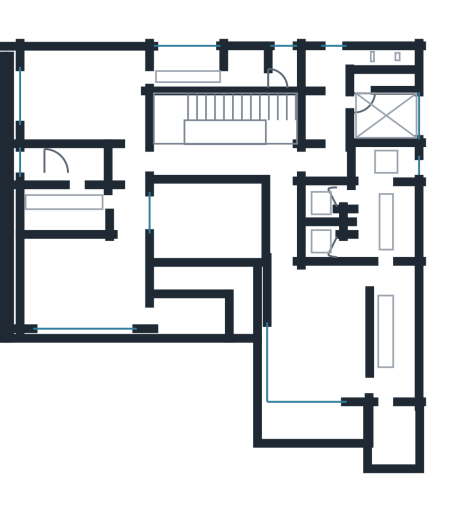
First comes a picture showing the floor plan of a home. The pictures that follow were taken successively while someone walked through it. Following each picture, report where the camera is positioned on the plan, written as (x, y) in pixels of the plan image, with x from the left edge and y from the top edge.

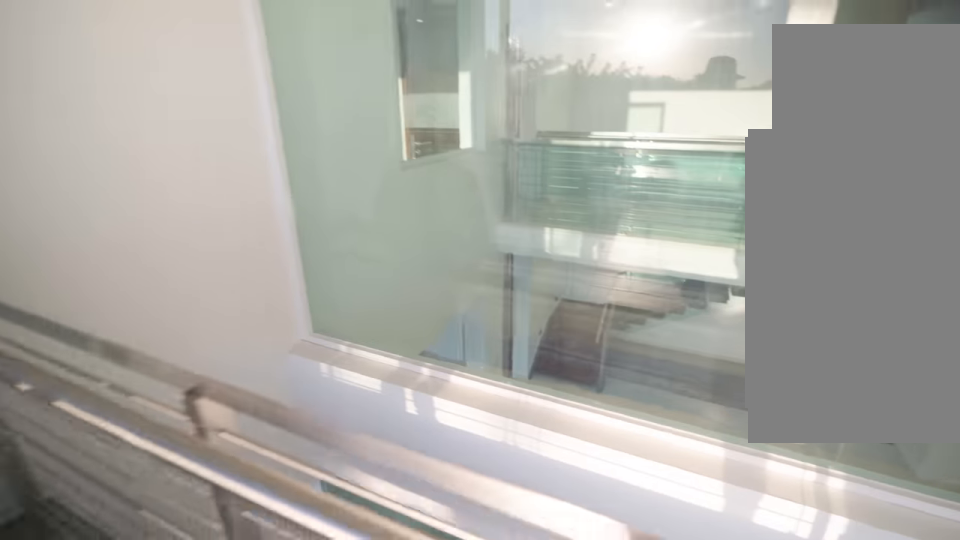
(188, 317)
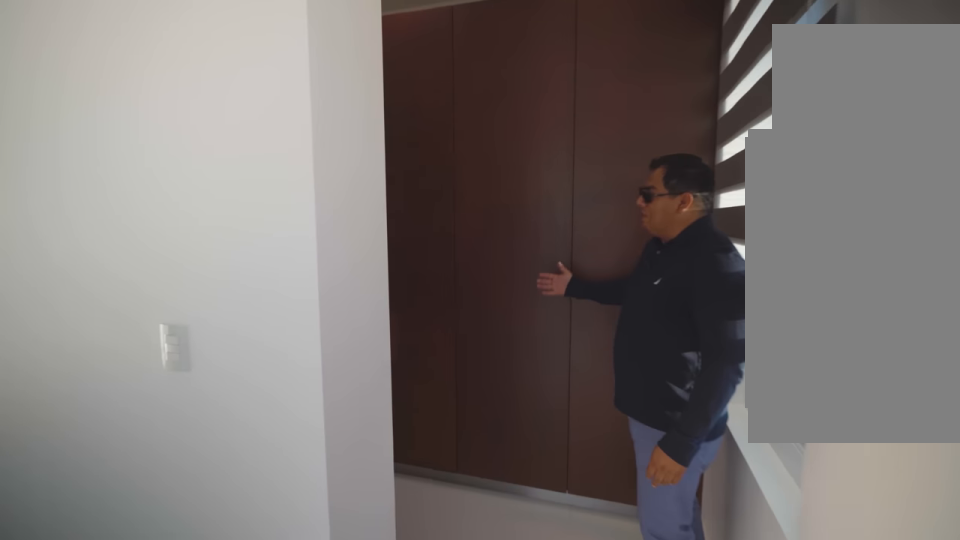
(346, 384)
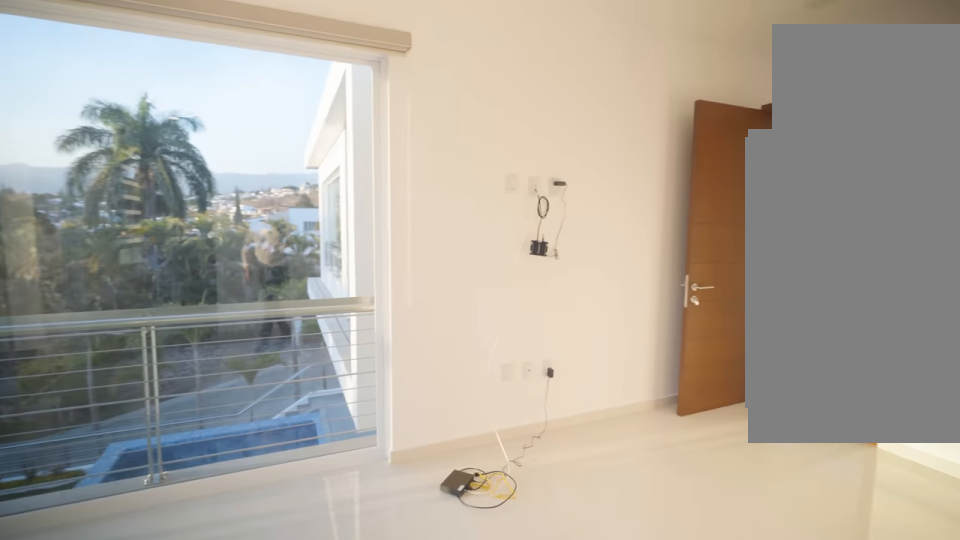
(333, 359)
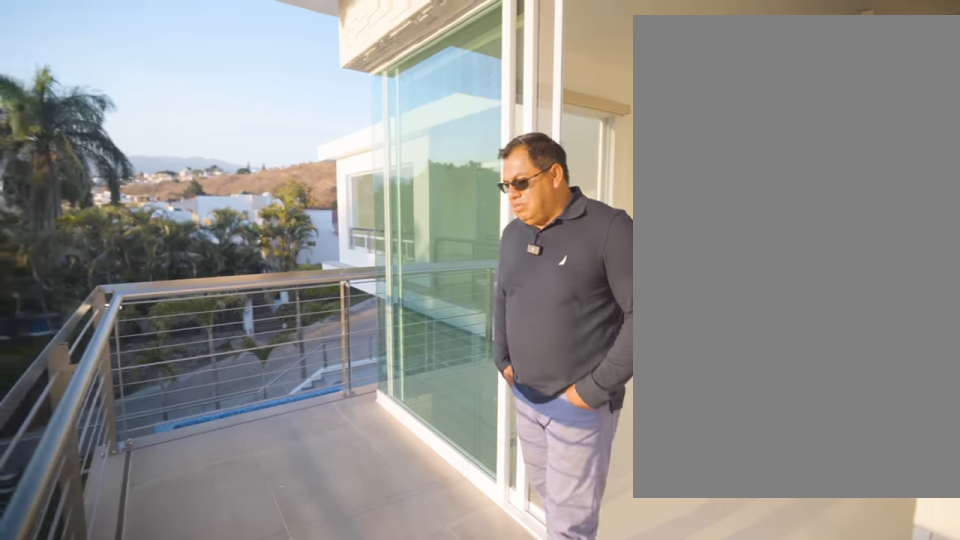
(333, 419)
